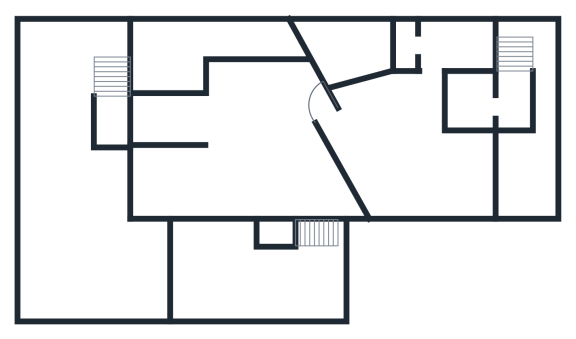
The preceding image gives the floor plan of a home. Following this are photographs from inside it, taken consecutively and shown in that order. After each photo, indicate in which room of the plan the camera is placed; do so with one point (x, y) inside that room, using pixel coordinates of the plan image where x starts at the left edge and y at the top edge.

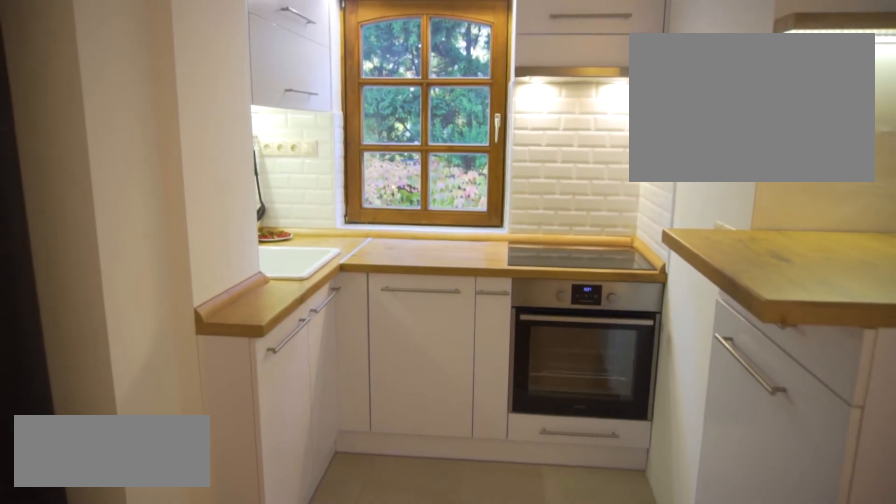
(179, 166)
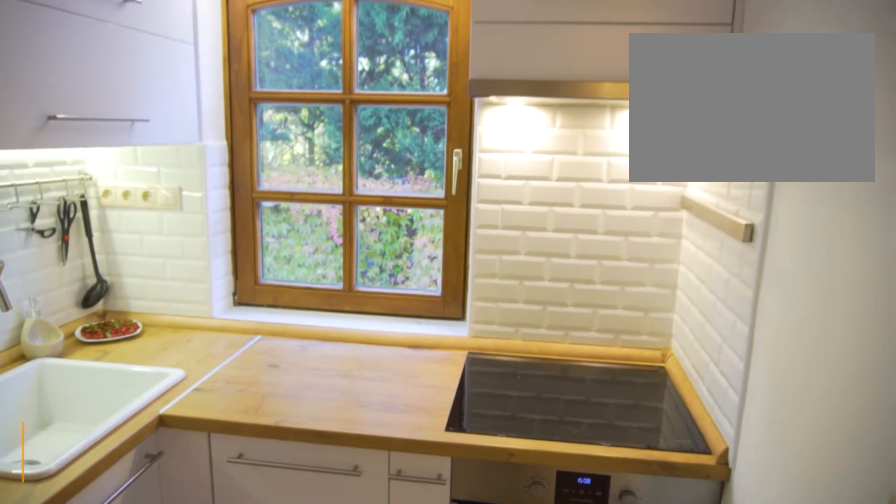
(179, 166)
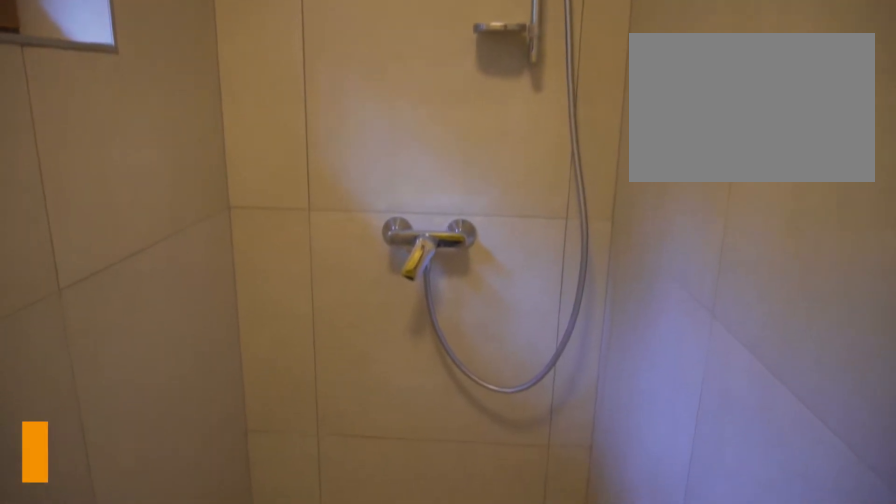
(179, 53)
